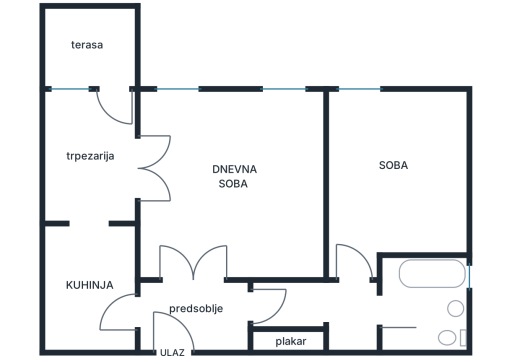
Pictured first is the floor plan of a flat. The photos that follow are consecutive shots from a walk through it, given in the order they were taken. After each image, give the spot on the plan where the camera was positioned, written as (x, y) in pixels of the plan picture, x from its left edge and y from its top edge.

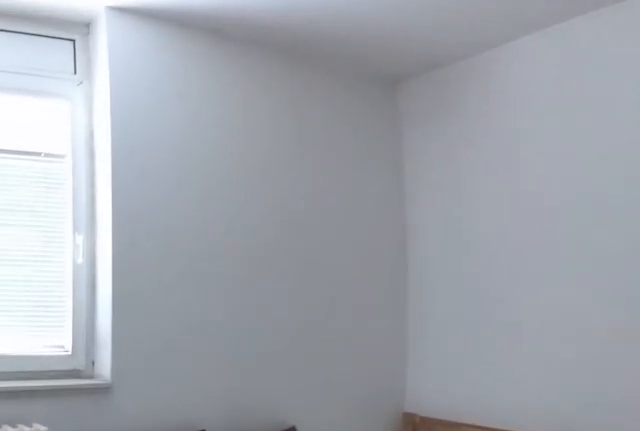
(355, 206)
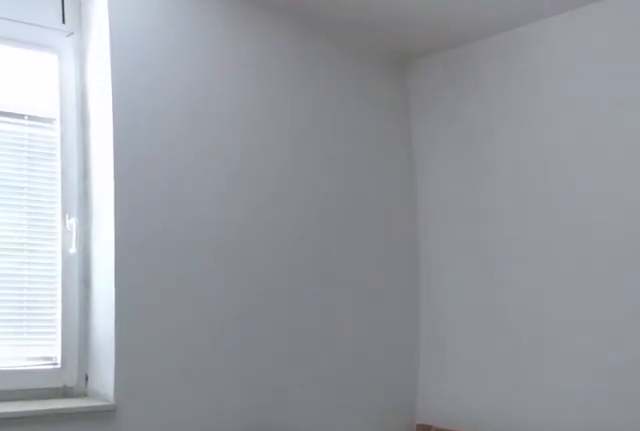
(356, 175)
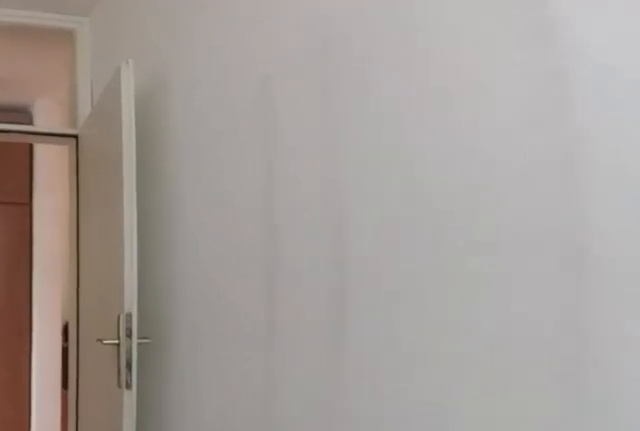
(355, 167)
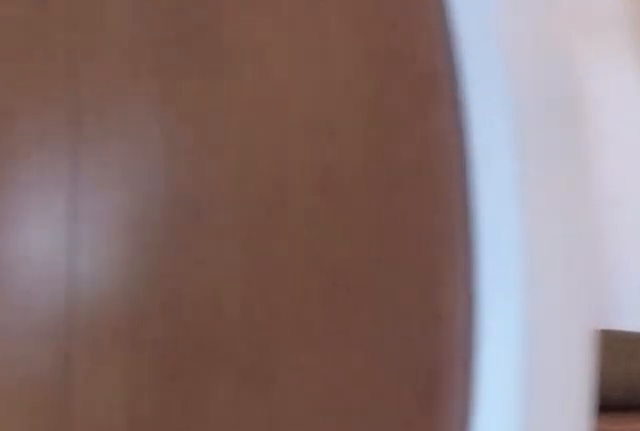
(352, 283)
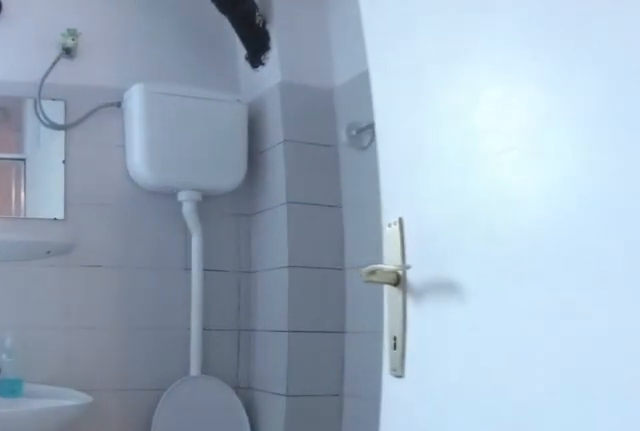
(371, 310)
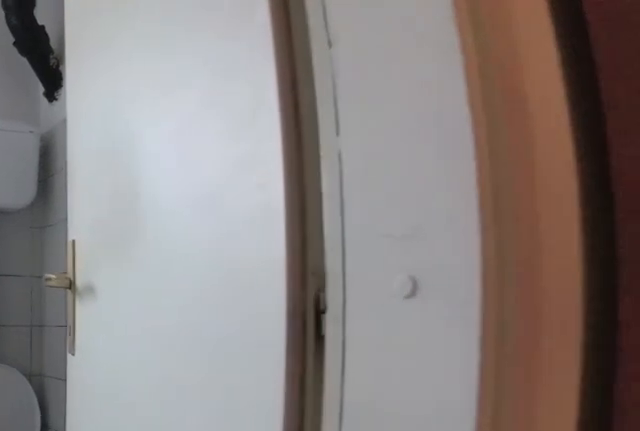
(366, 292)
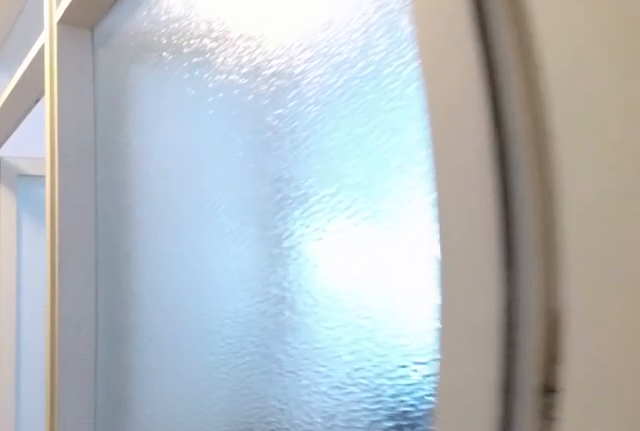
(281, 300)
